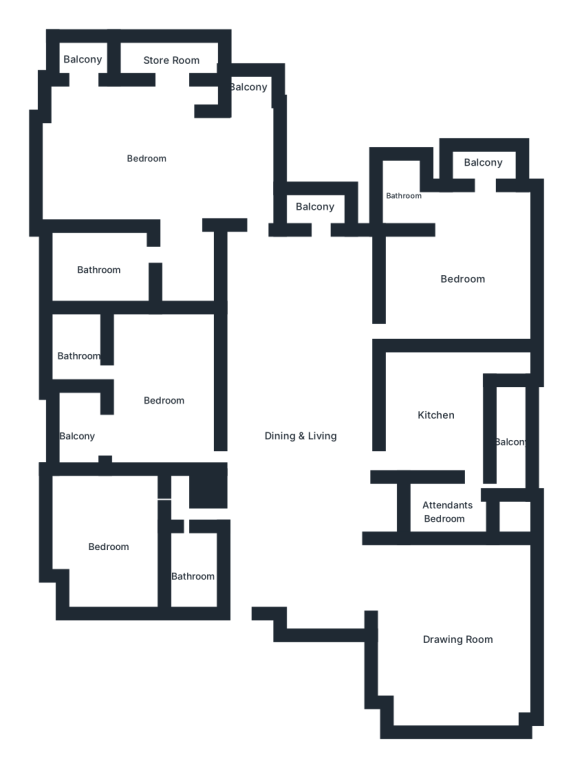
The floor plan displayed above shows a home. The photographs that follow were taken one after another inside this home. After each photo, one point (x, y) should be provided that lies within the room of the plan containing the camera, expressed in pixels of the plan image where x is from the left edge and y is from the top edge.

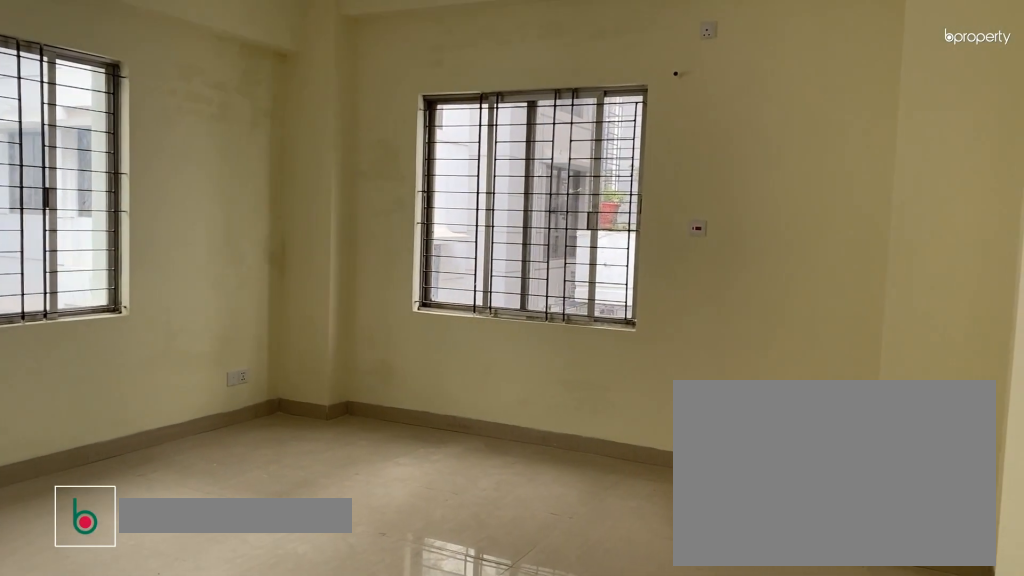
(456, 641)
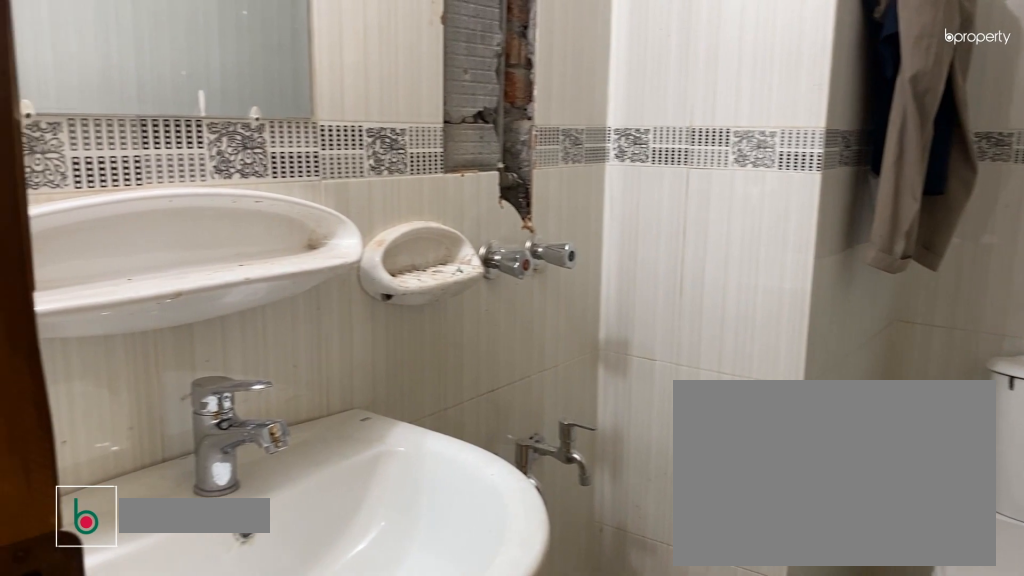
(192, 576)
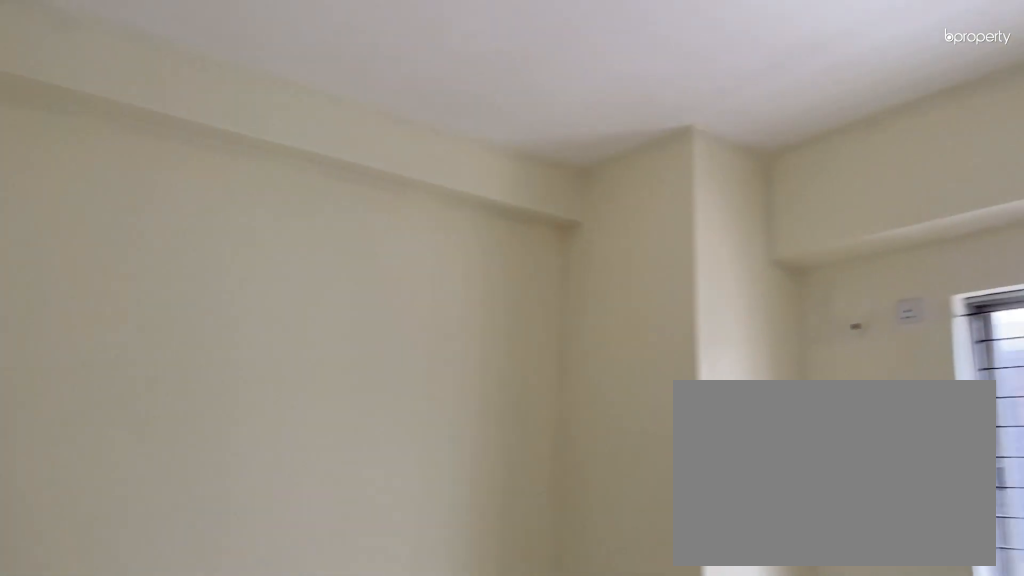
(111, 547)
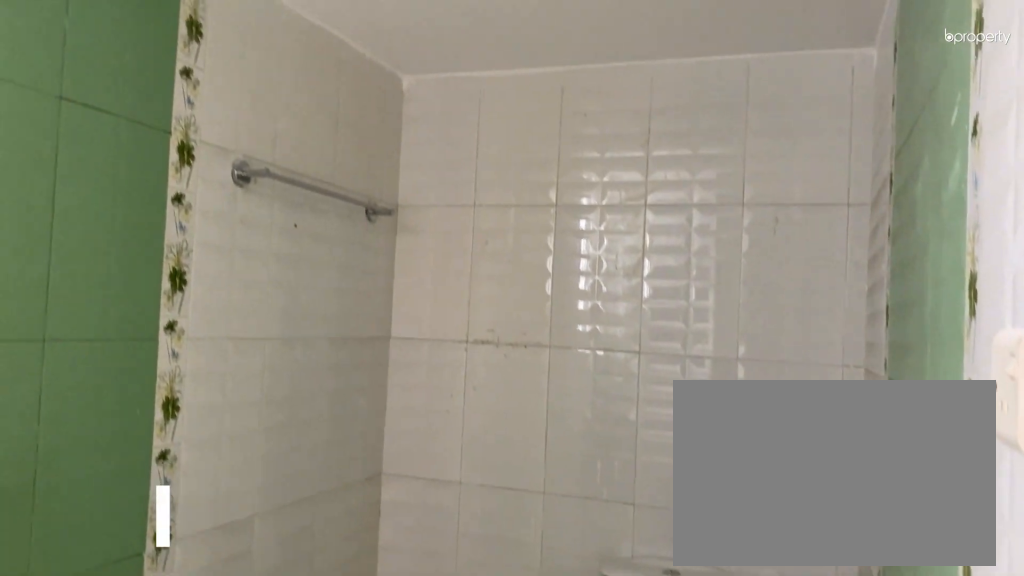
(78, 355)
